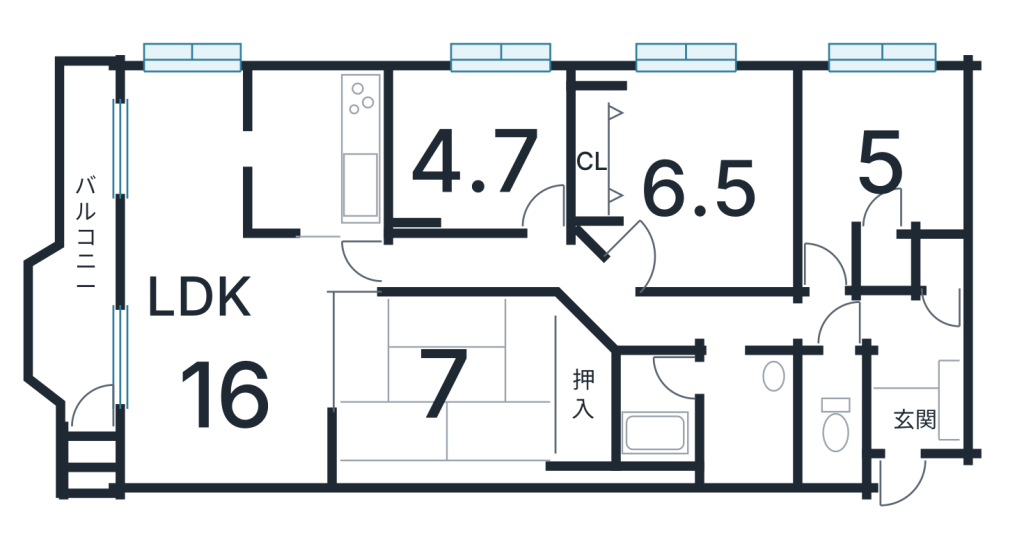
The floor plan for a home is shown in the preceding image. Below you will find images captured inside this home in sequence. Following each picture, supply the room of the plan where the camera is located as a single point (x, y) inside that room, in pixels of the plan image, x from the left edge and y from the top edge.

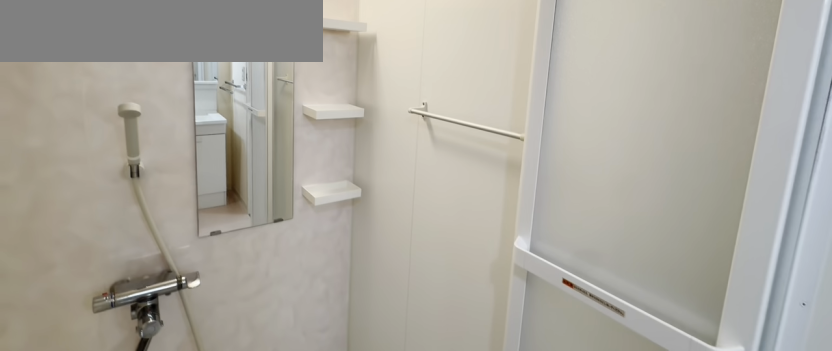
(650, 409)
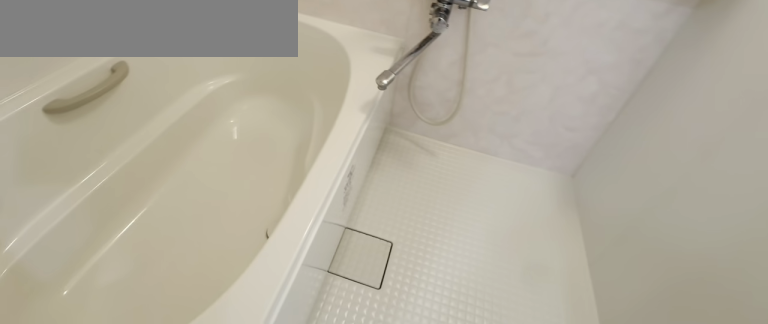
(650, 409)
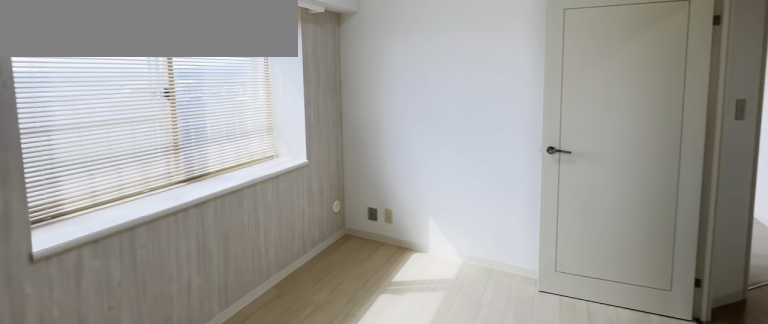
(476, 166)
